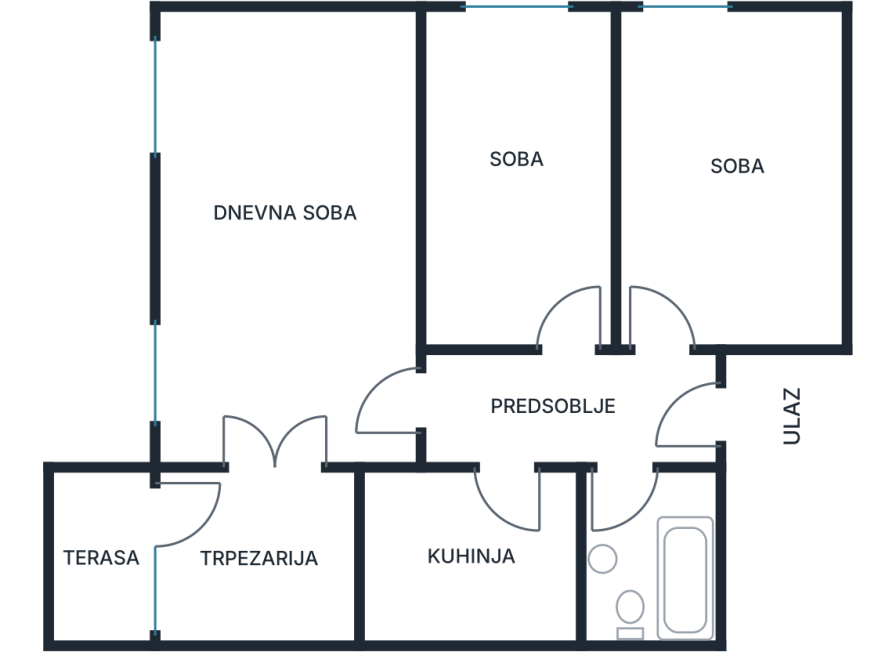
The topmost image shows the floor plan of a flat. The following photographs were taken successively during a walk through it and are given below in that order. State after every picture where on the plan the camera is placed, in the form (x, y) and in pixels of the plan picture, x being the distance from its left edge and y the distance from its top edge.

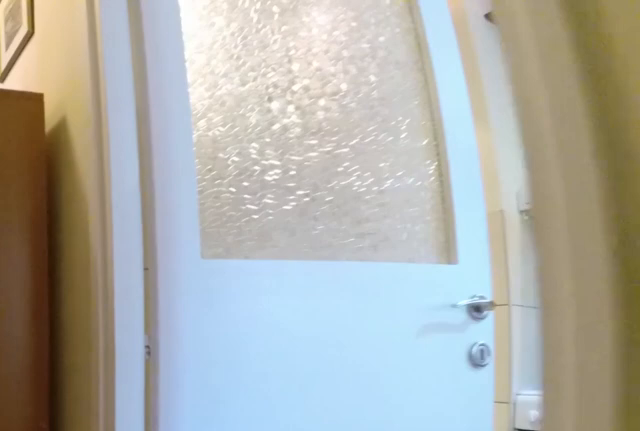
(453, 415)
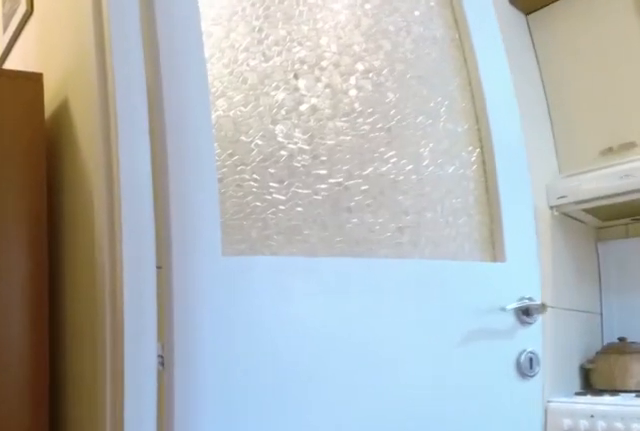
(469, 422)
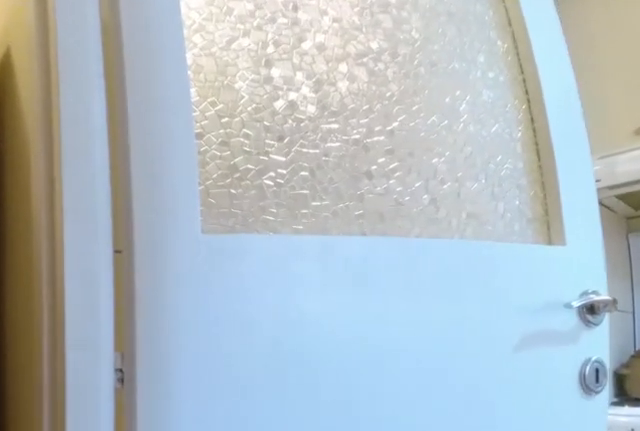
(490, 431)
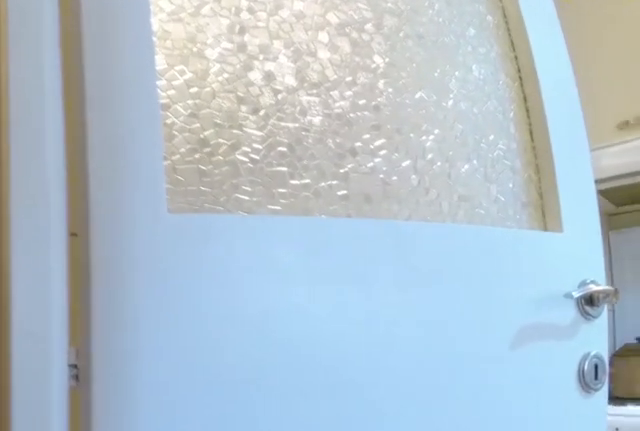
(495, 432)
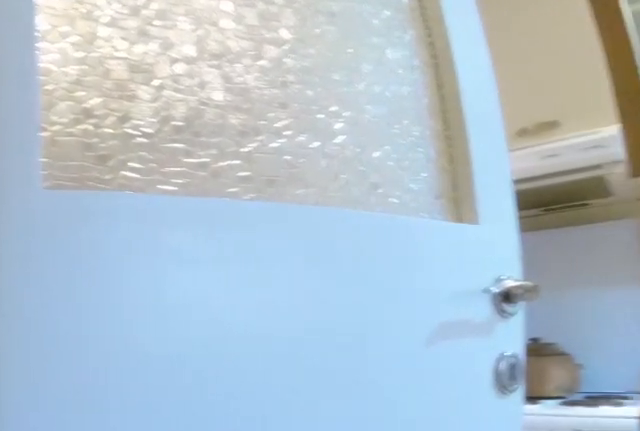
(499, 434)
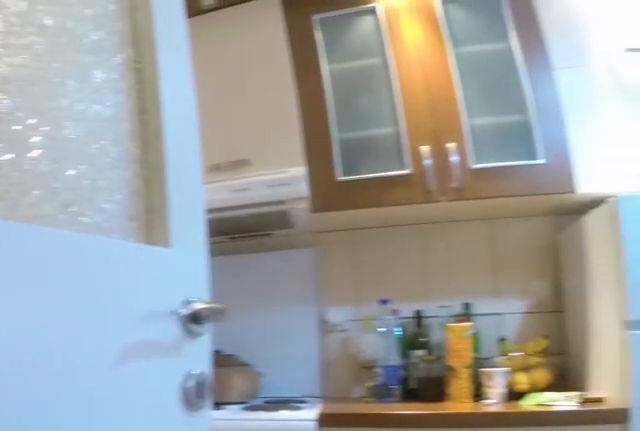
(501, 440)
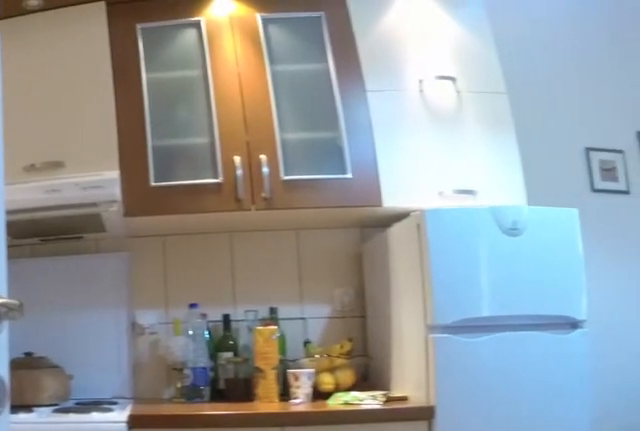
(503, 447)
